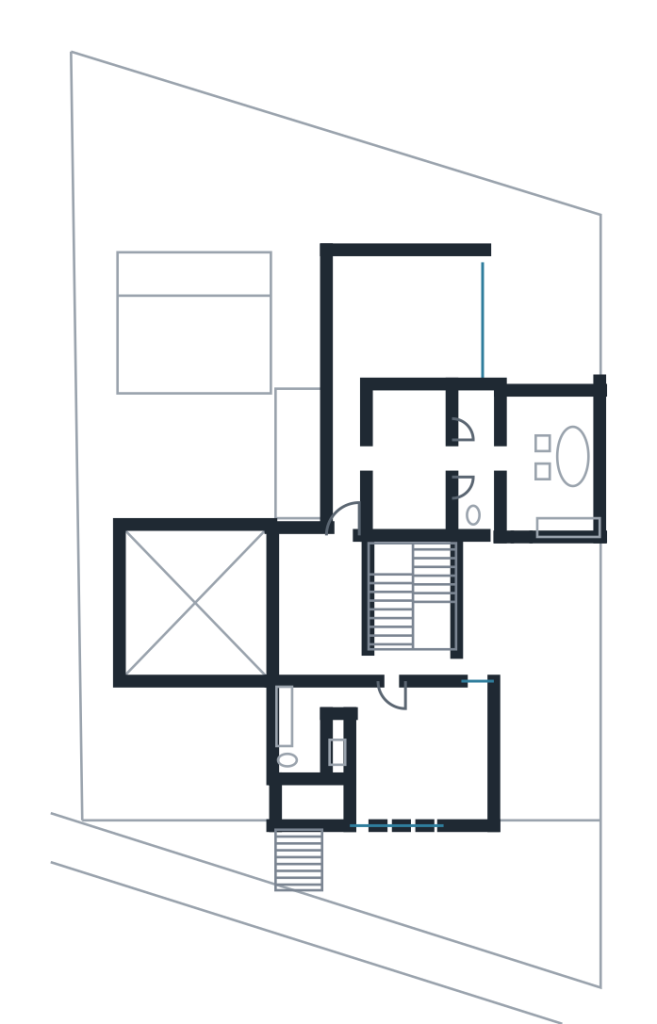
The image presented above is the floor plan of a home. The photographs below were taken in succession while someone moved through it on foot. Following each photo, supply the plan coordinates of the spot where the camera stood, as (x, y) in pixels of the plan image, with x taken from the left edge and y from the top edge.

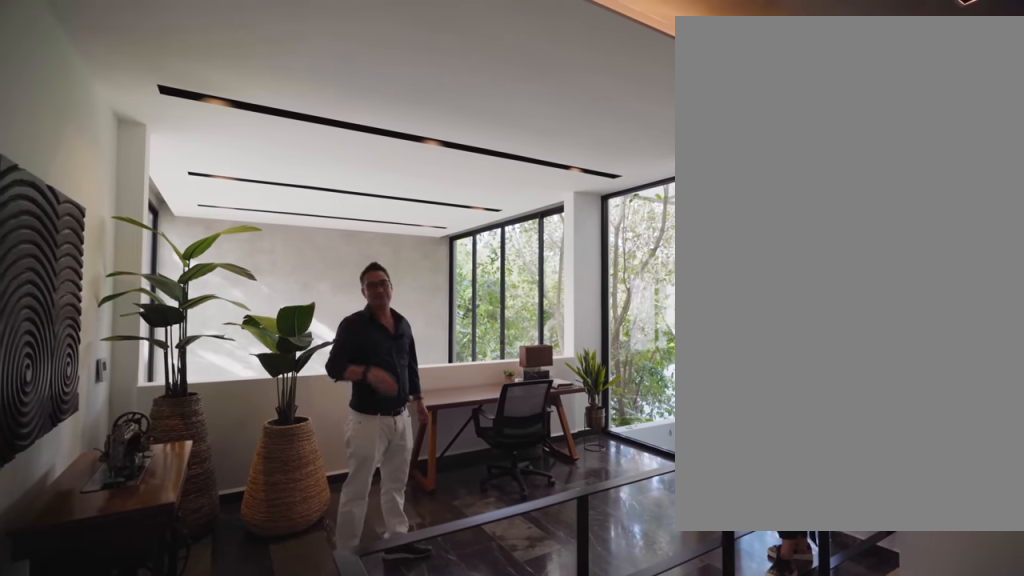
(410, 659)
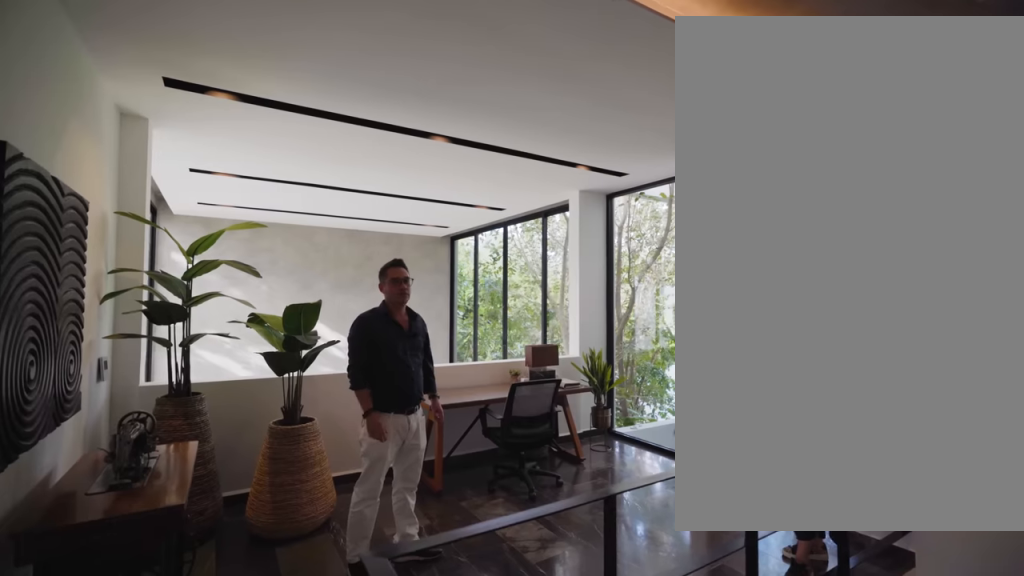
(411, 657)
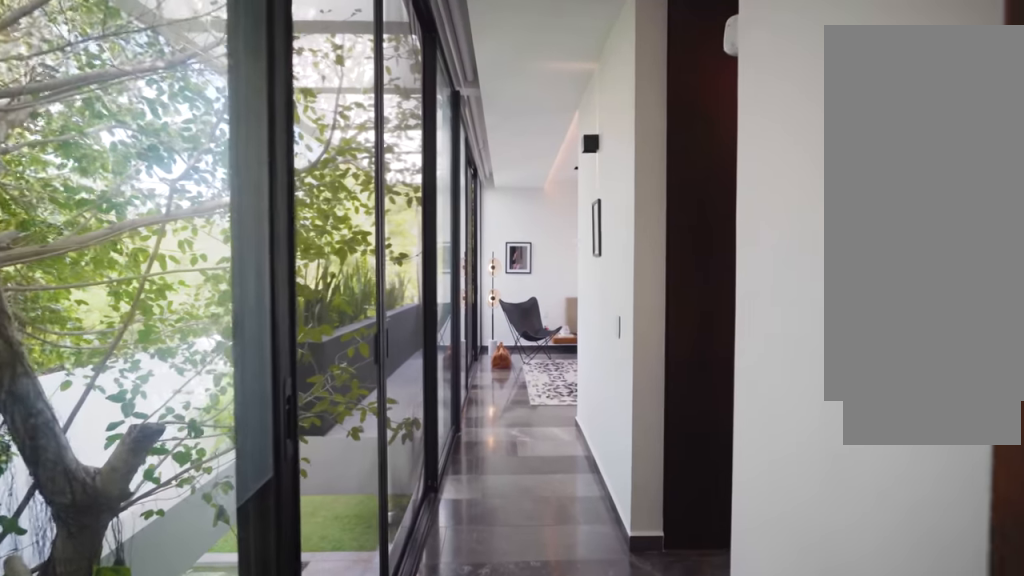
(343, 518)
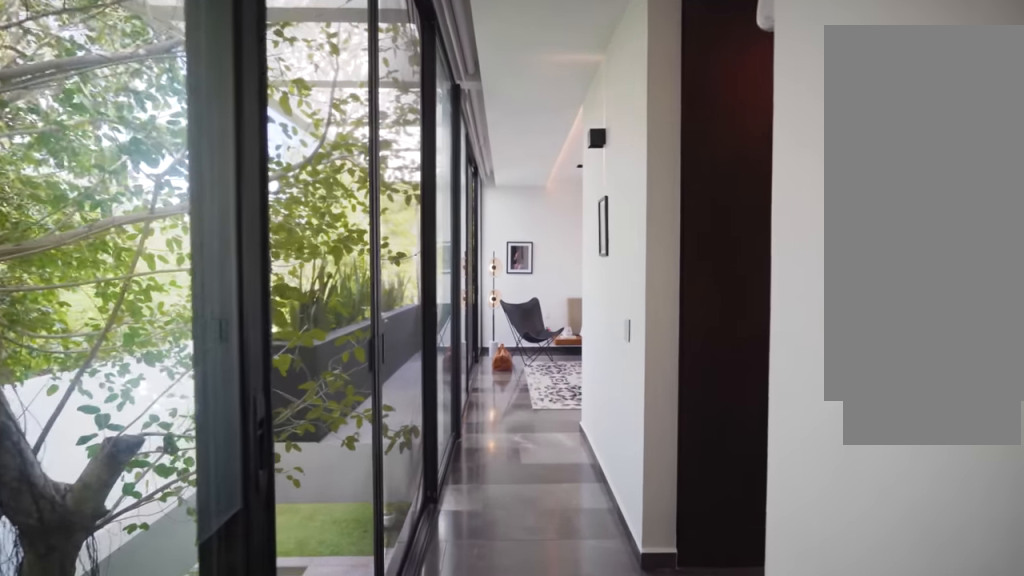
(343, 505)
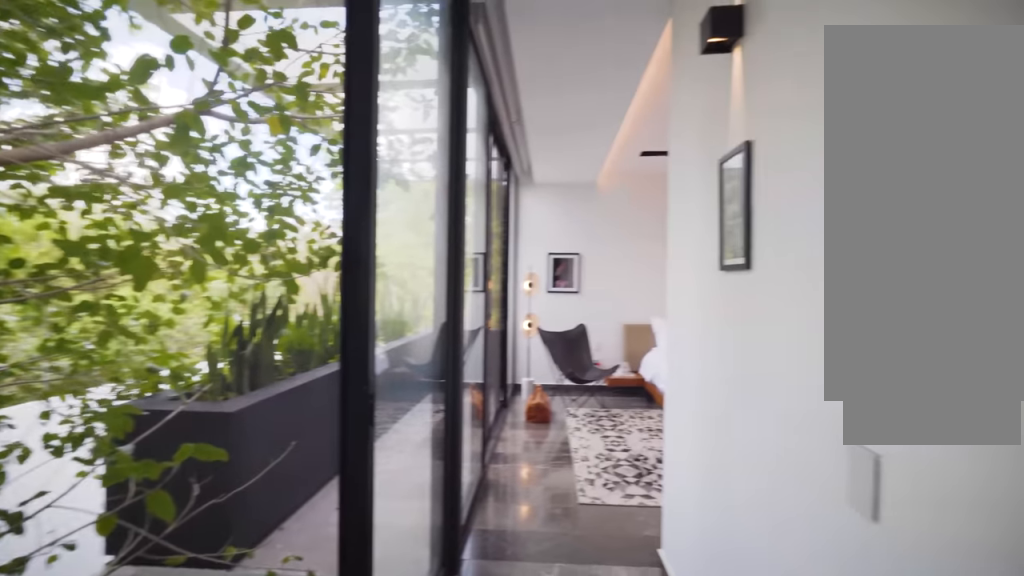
(352, 455)
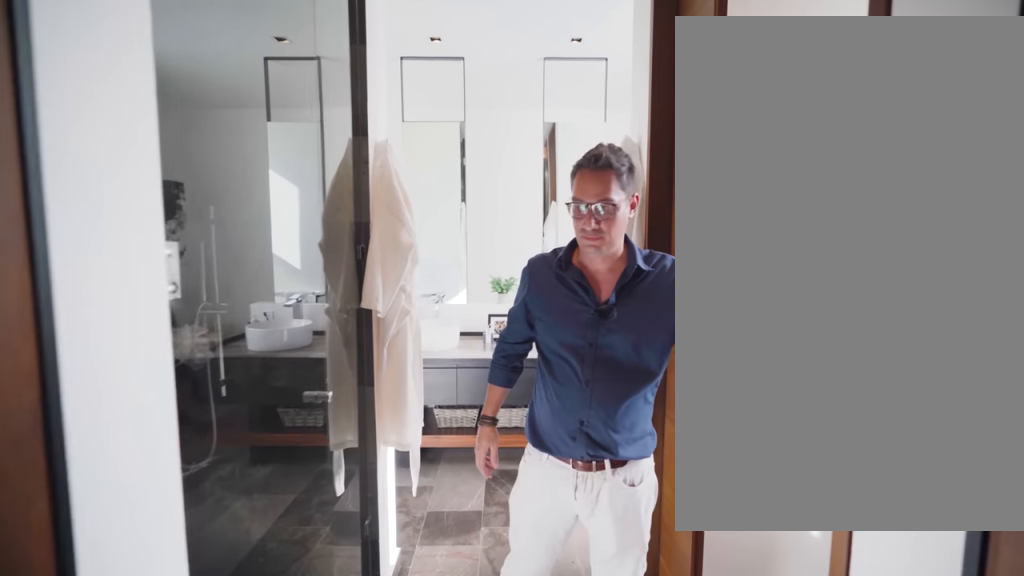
(421, 468)
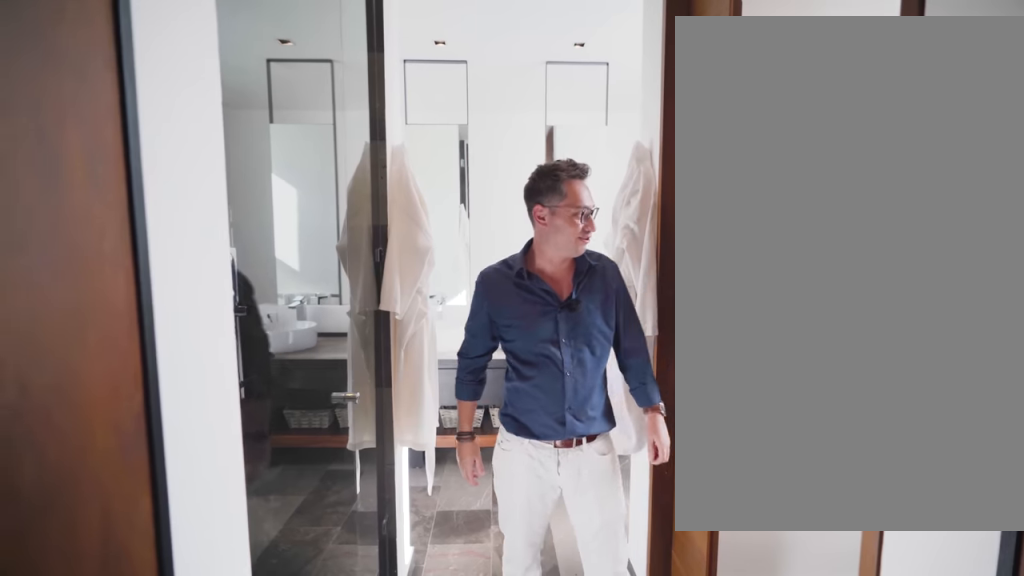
(437, 460)
